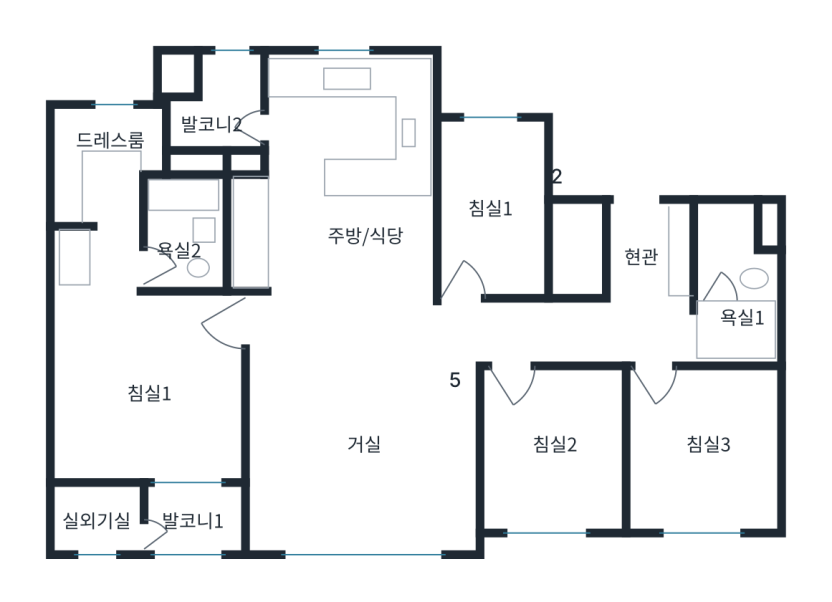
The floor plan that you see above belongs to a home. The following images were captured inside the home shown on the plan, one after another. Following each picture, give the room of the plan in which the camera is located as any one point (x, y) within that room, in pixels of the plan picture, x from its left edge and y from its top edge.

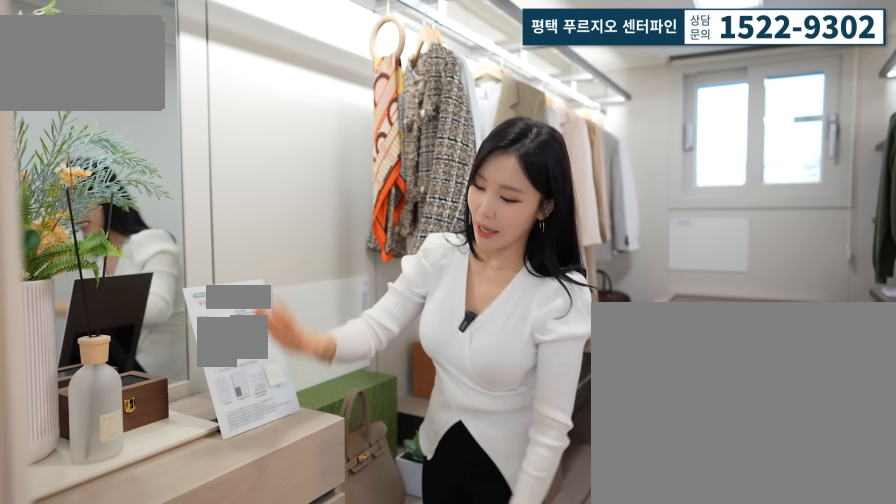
(109, 193)
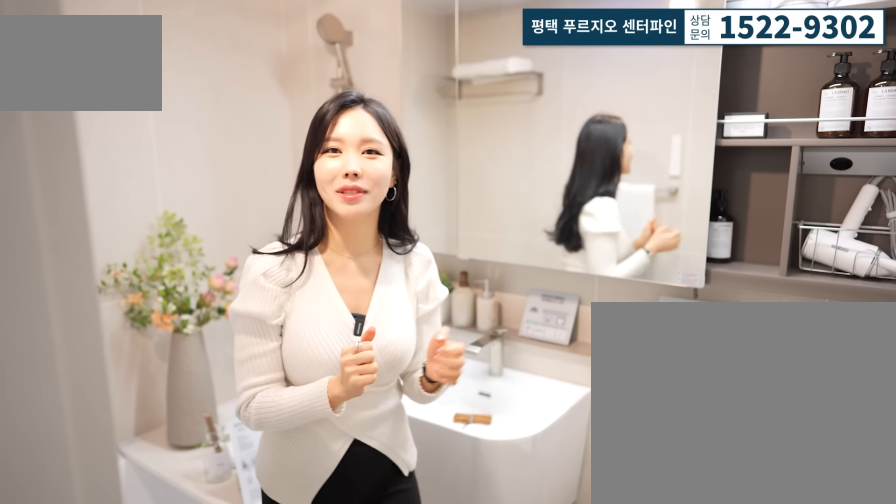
(183, 262)
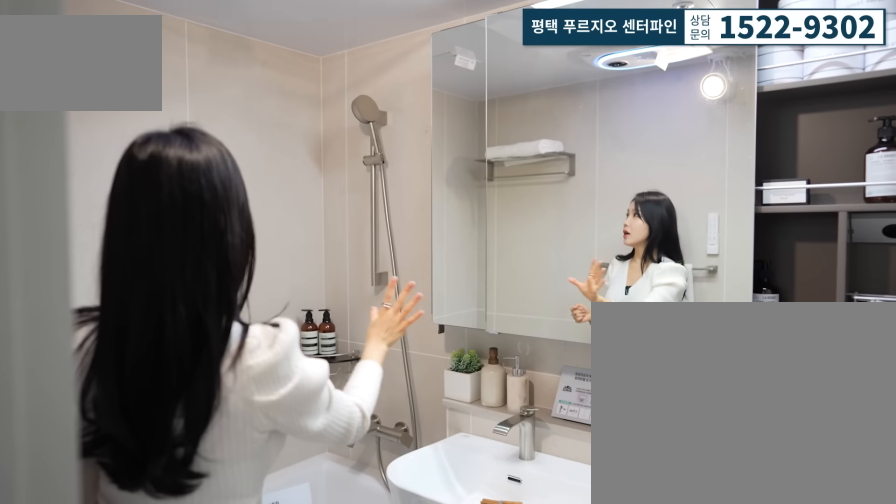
(206, 244)
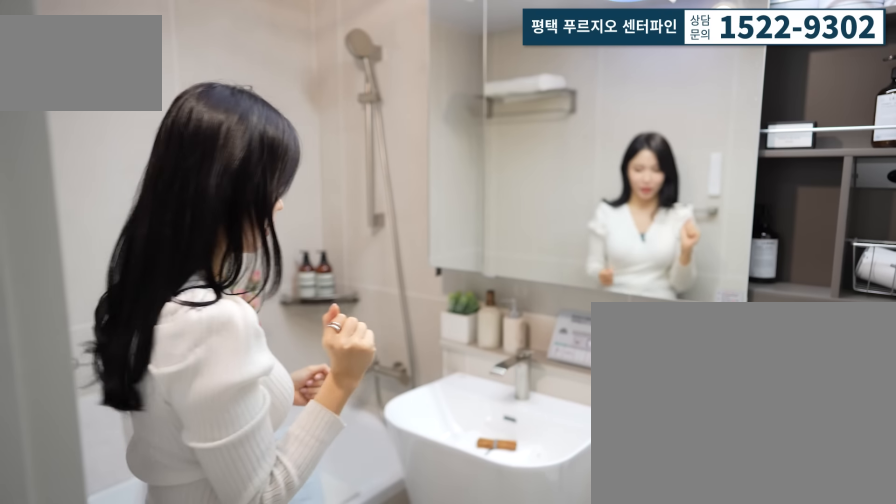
(182, 262)
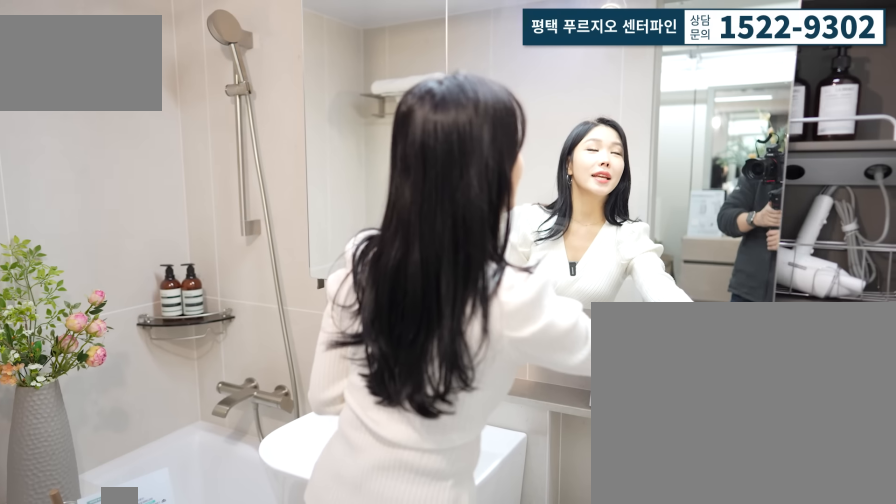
(183, 262)
